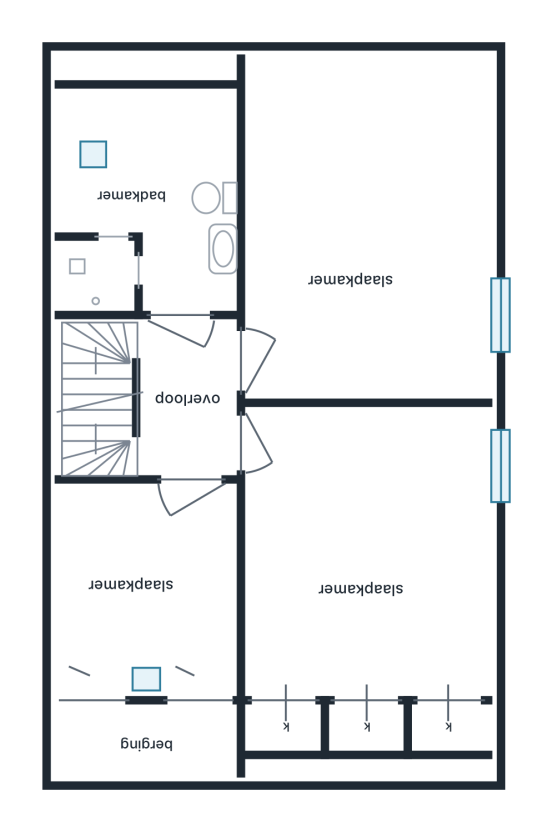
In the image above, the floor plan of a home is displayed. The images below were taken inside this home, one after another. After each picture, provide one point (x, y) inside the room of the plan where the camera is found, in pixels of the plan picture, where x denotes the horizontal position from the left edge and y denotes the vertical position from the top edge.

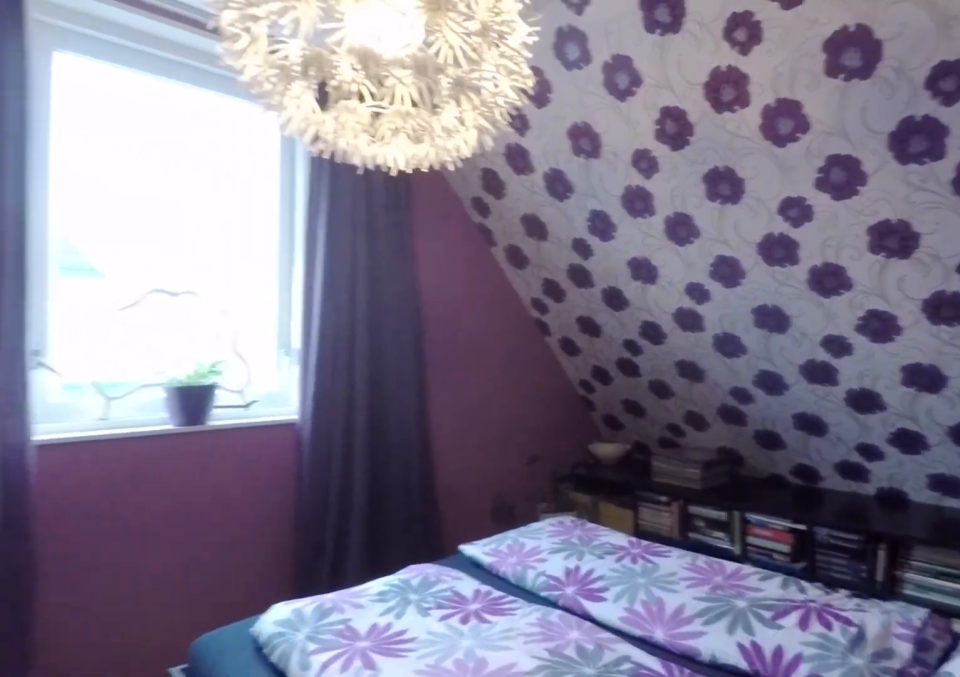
(366, 541)
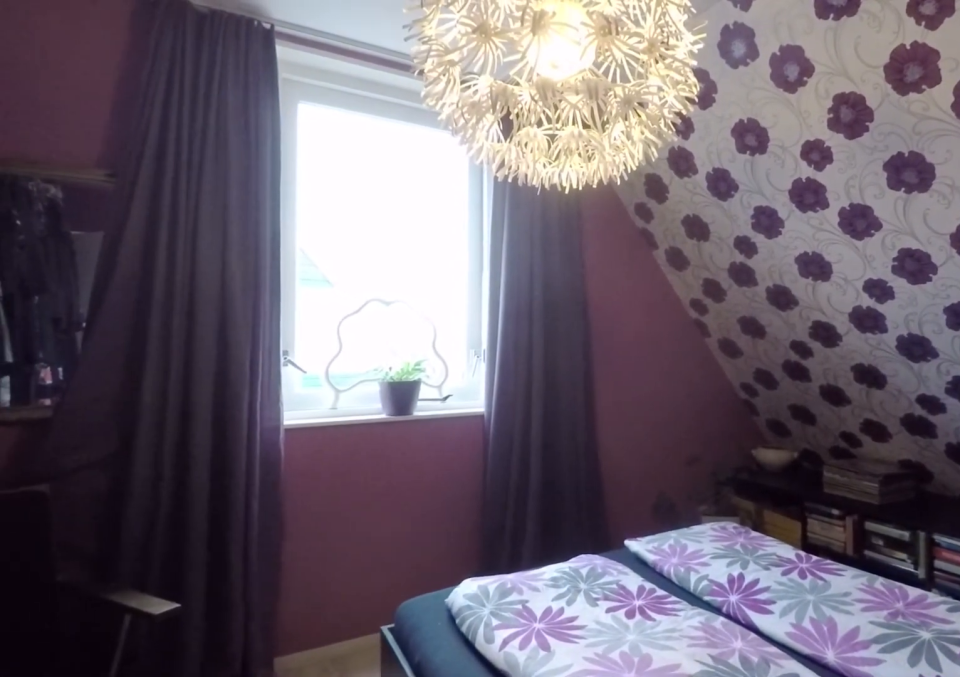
(366, 541)
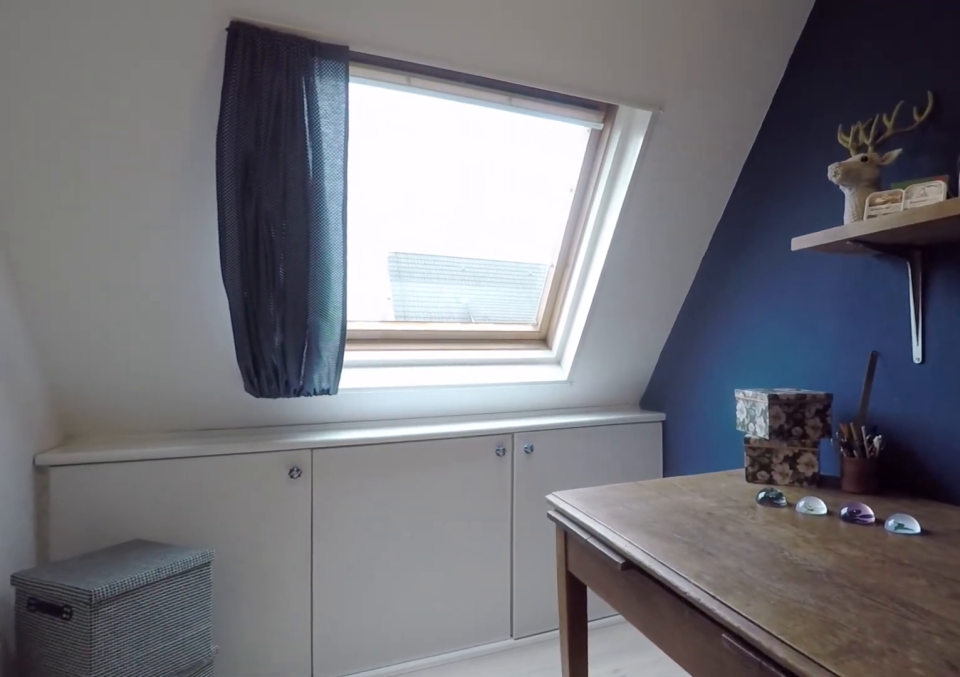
(147, 580)
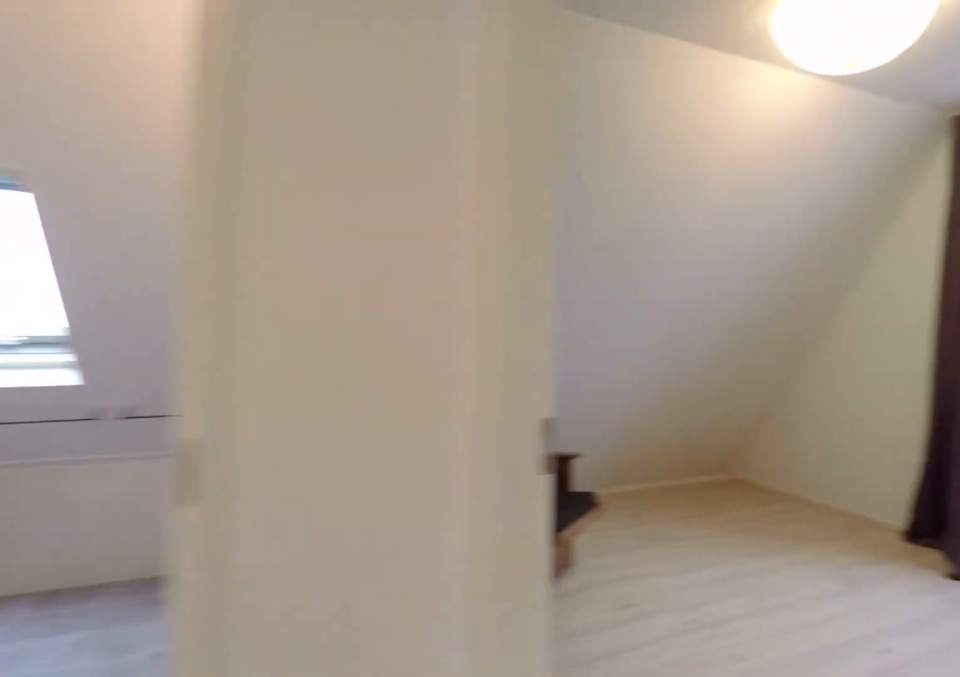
(187, 396)
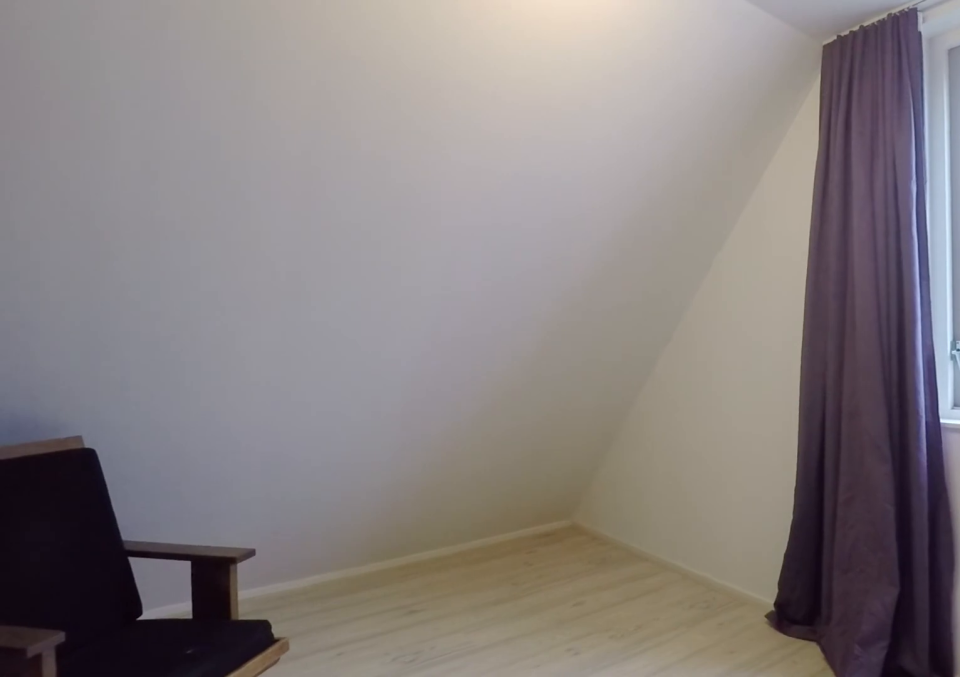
(366, 275)
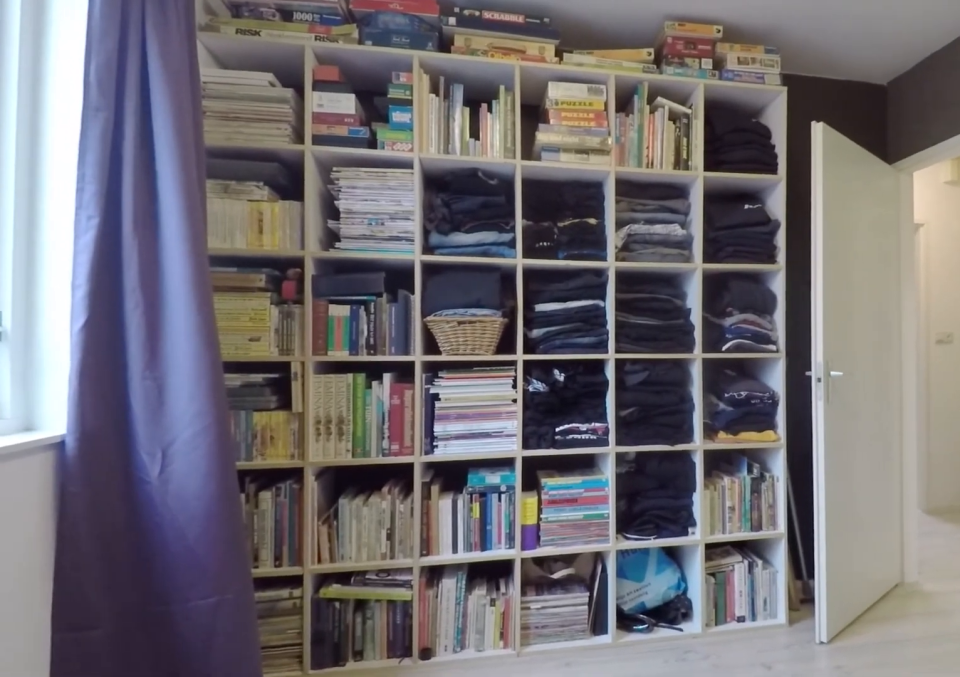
(366, 275)
